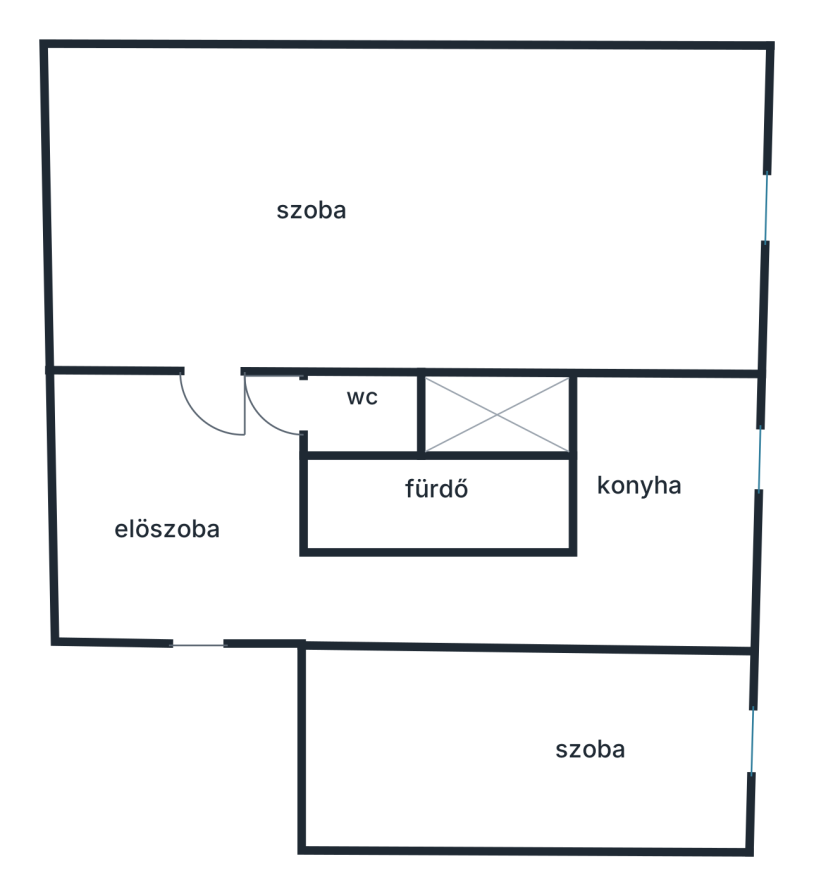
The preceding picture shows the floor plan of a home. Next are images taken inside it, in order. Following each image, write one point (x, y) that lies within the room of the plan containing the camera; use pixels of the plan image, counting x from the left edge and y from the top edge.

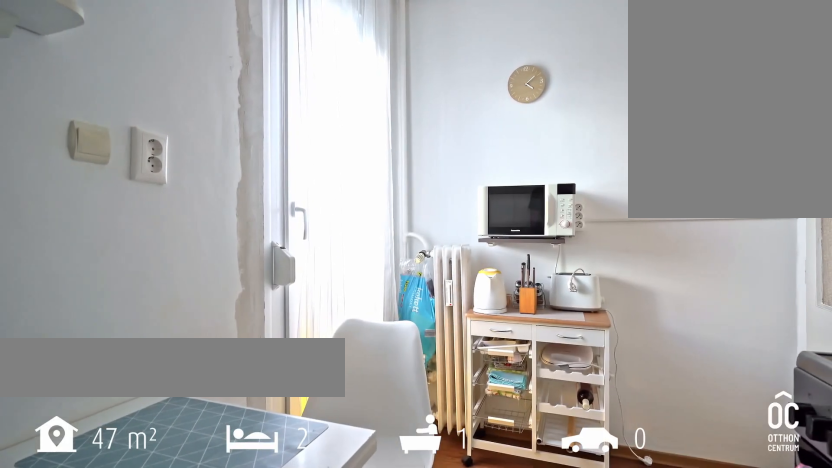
(655, 504)
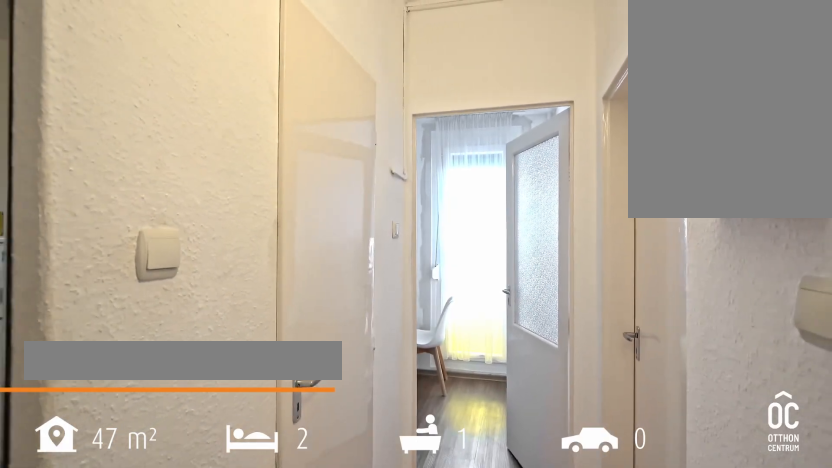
(264, 586)
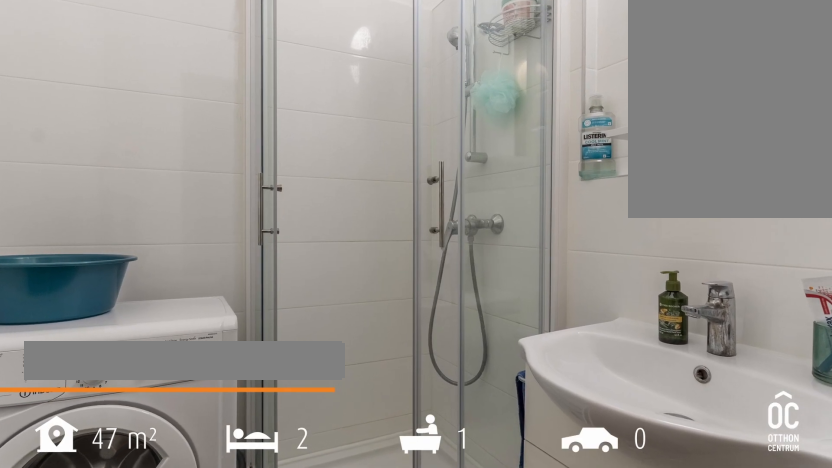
(444, 506)
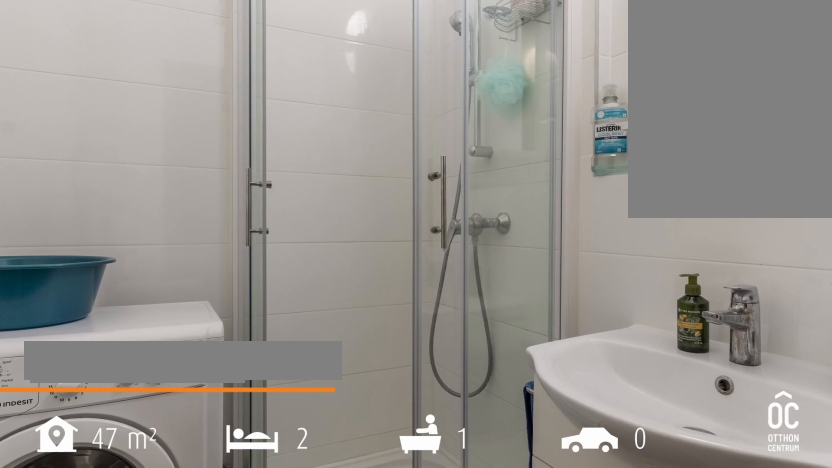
(443, 506)
